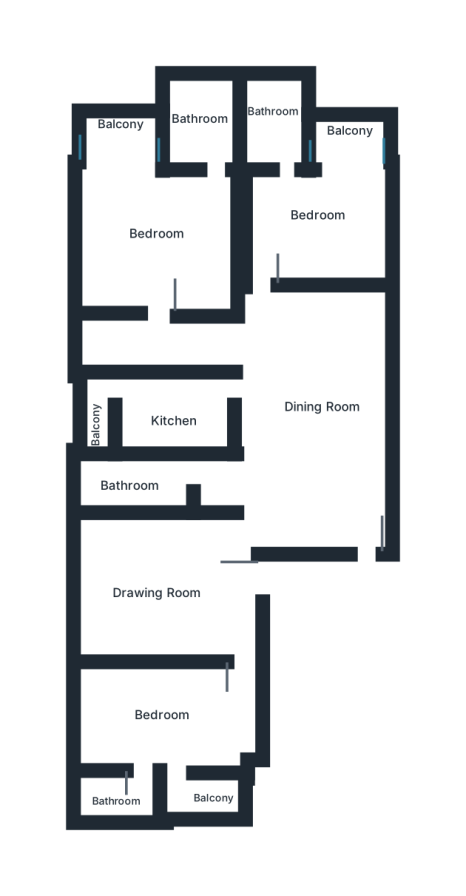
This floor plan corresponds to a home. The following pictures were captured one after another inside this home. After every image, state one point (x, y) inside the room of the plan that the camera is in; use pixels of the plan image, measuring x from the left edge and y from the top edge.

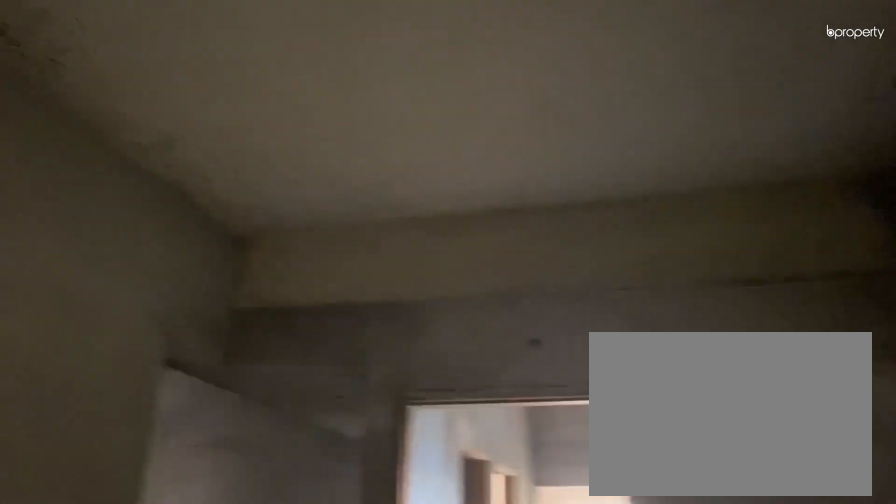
(151, 587)
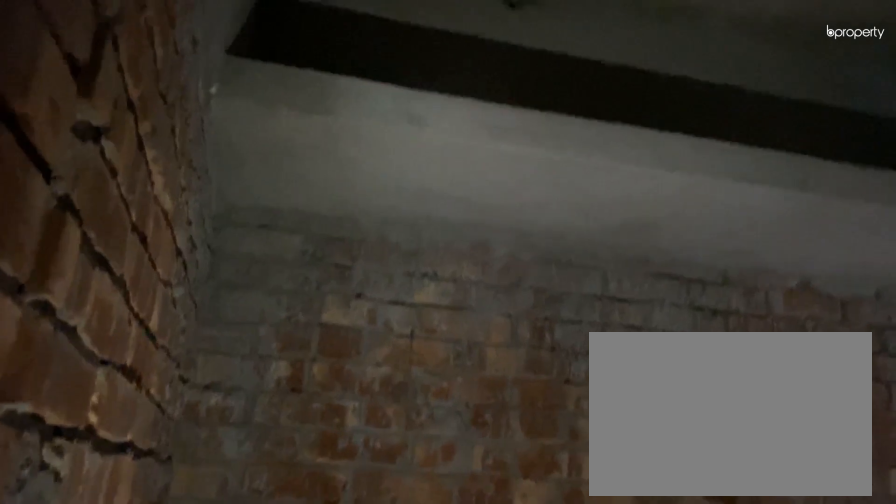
(180, 417)
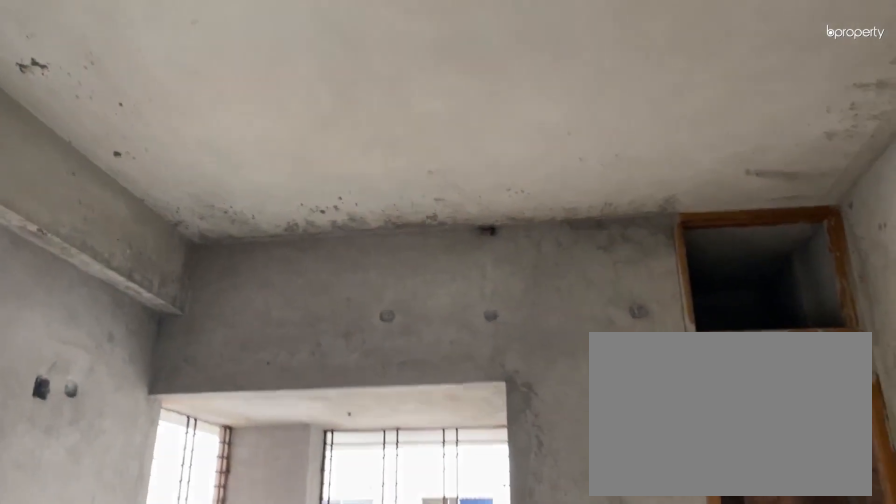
(151, 241)
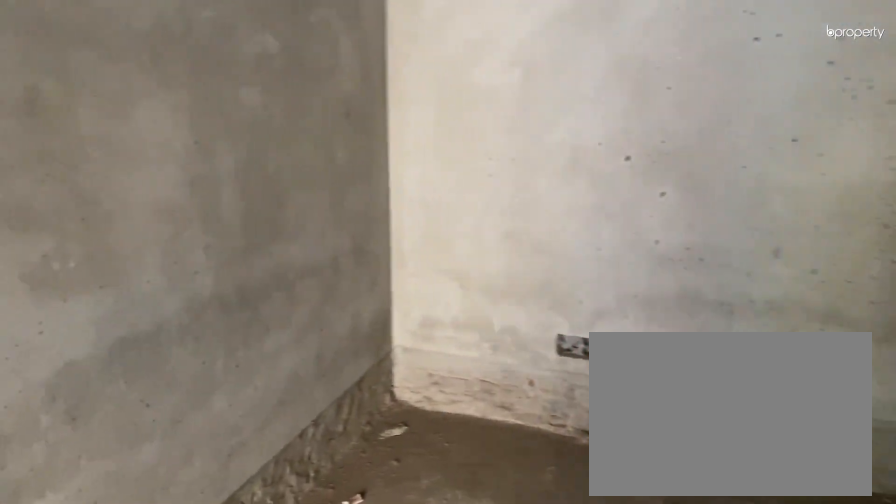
(326, 218)
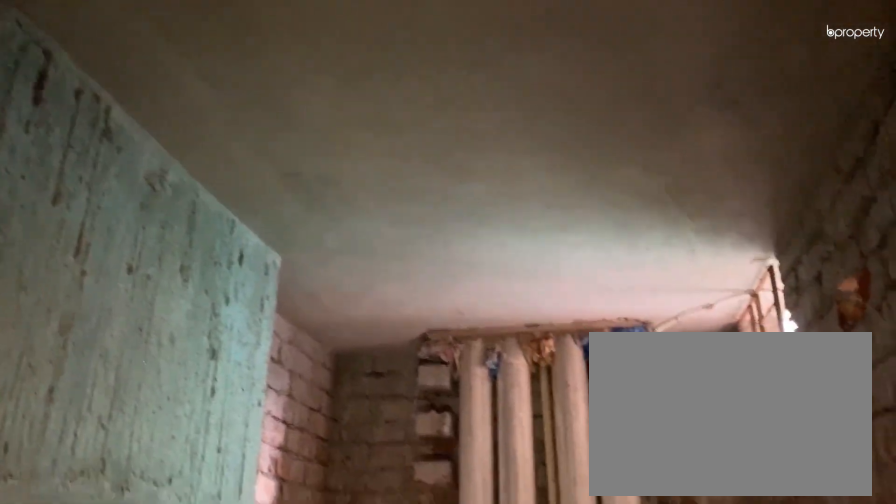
(273, 121)
